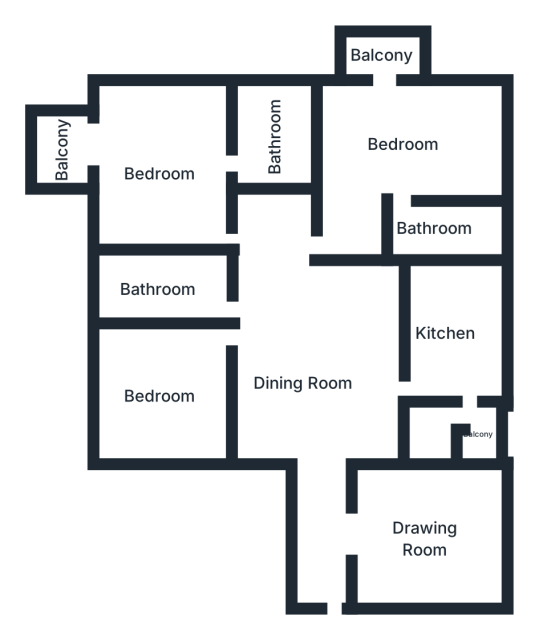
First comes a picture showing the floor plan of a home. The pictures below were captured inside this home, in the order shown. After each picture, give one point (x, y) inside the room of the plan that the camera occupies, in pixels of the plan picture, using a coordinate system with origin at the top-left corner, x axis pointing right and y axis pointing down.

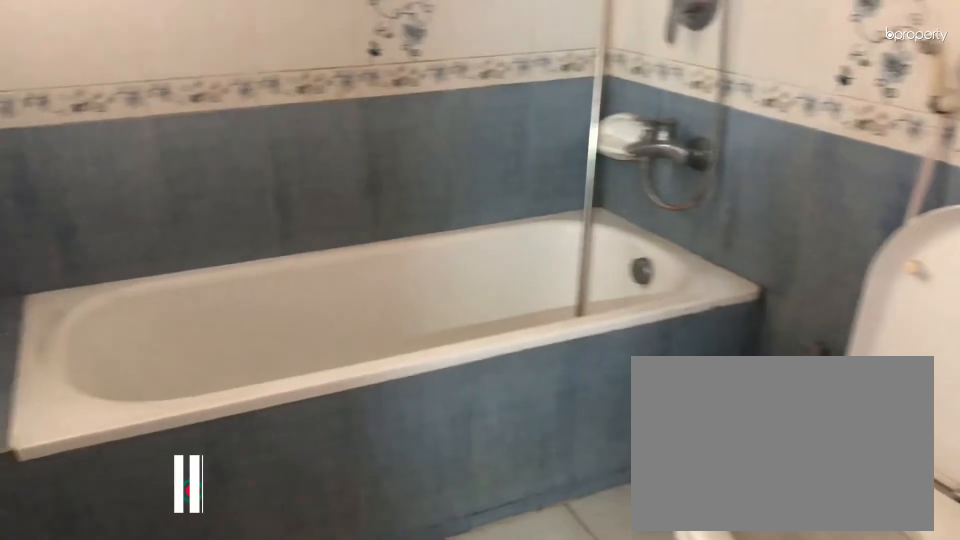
(271, 137)
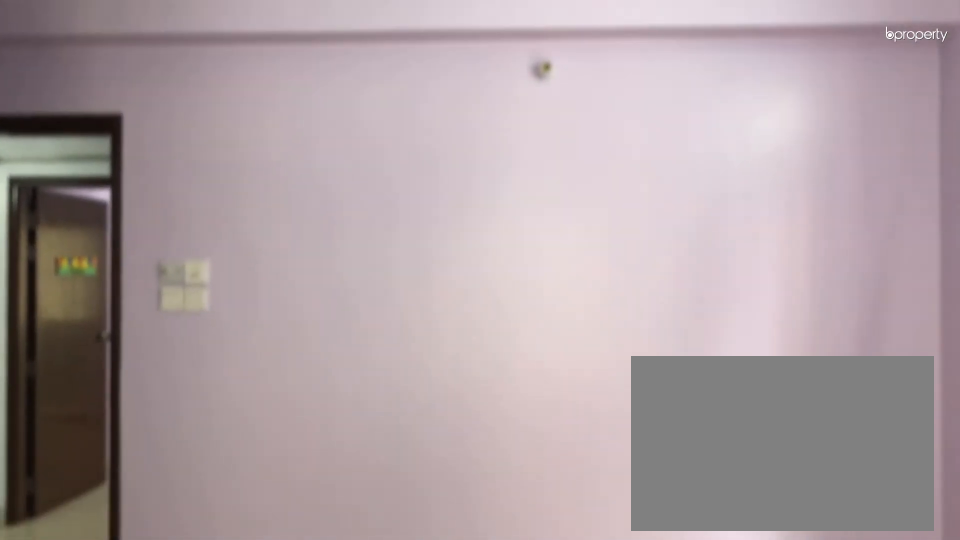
(407, 144)
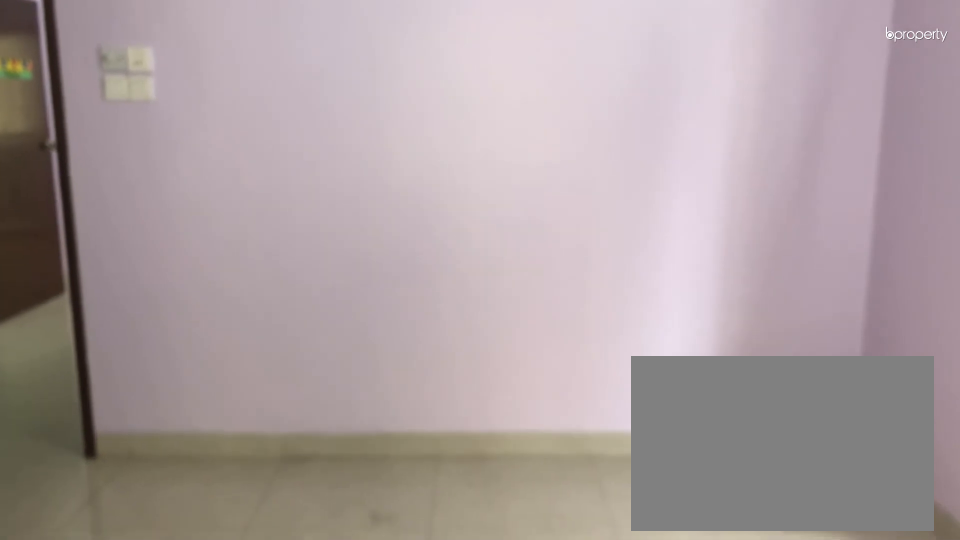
(407, 144)
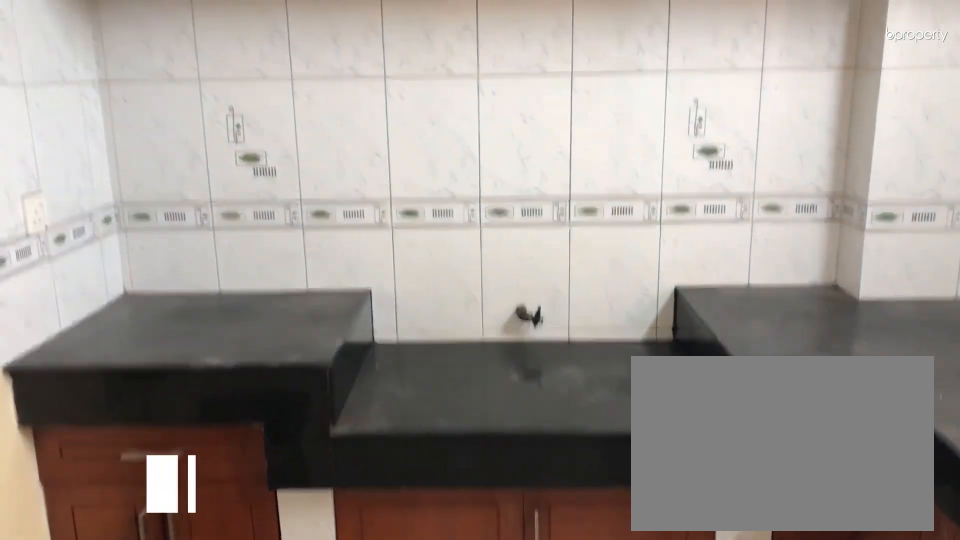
(445, 337)
